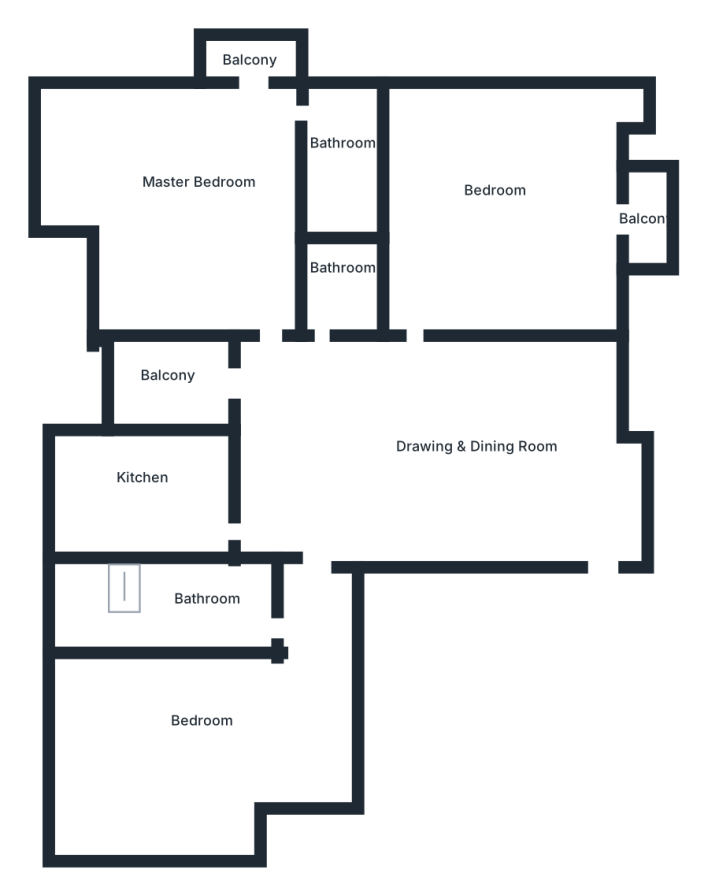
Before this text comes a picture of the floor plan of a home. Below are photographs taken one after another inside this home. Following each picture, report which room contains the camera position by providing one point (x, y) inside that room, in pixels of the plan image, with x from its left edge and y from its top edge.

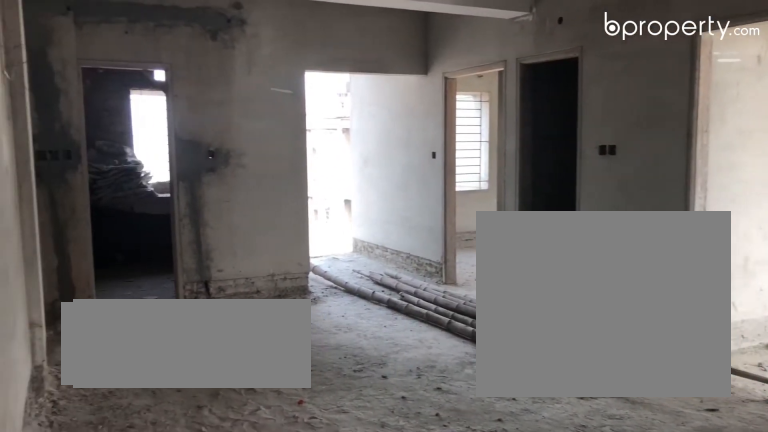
(450, 440)
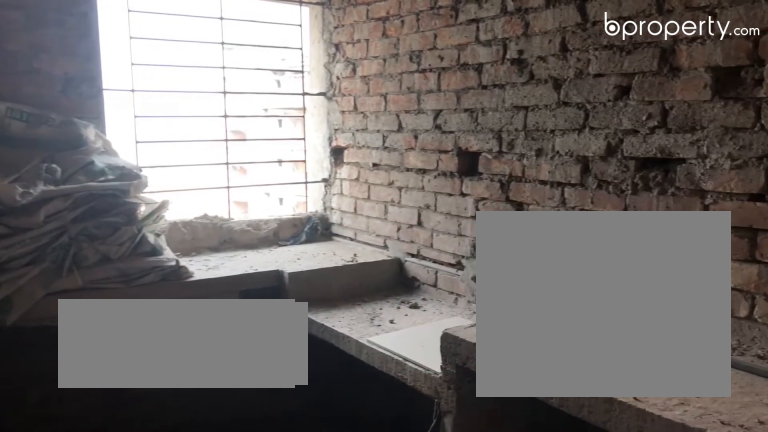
(144, 493)
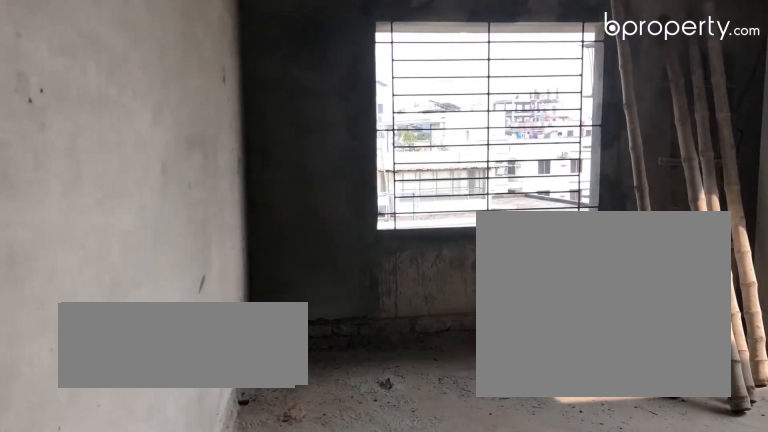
(483, 199)
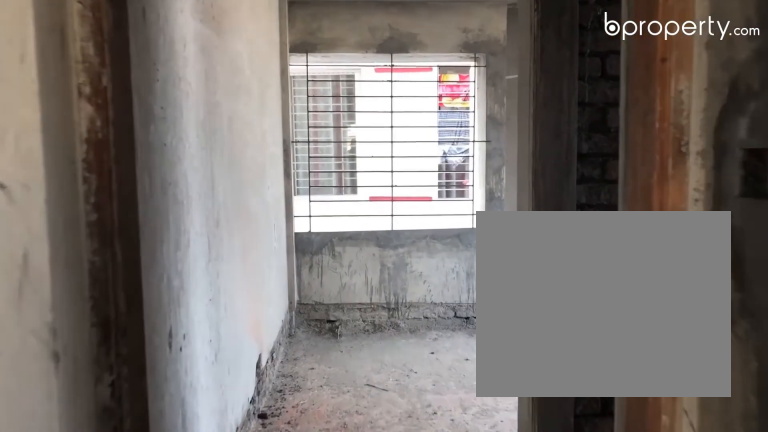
(319, 583)
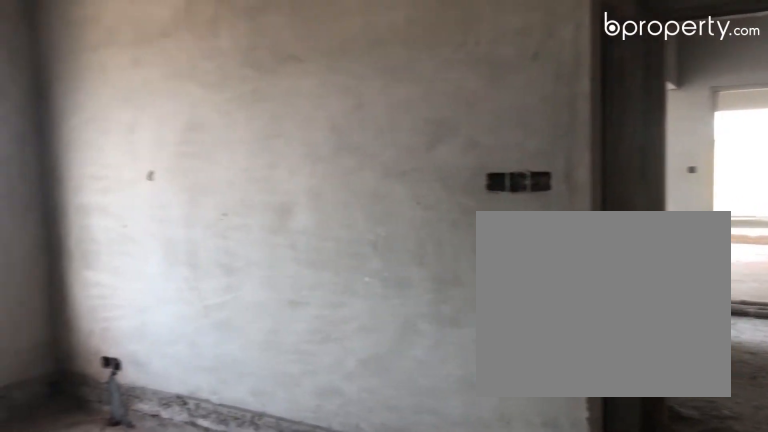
(214, 728)
